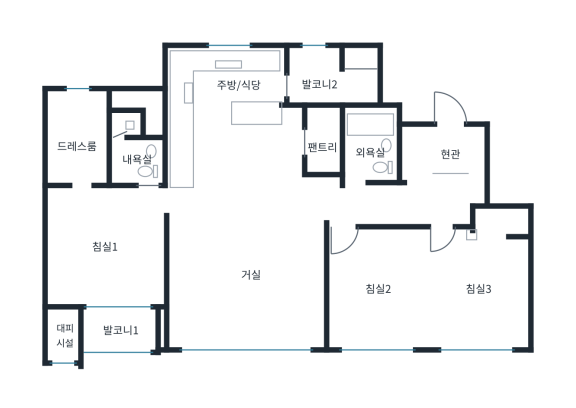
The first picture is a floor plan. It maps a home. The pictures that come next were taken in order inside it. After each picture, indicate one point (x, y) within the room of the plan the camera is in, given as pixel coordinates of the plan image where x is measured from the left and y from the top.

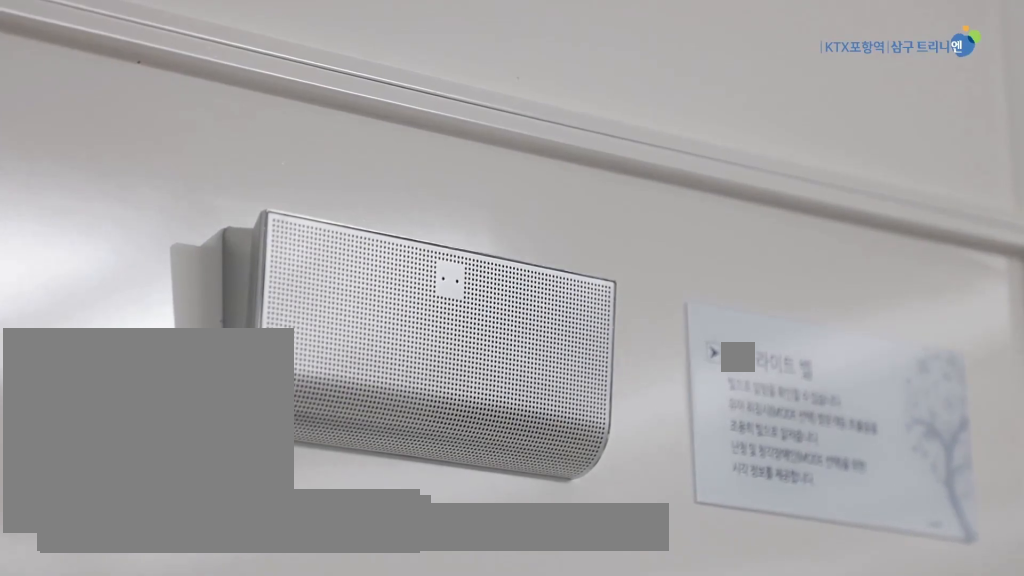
(247, 284)
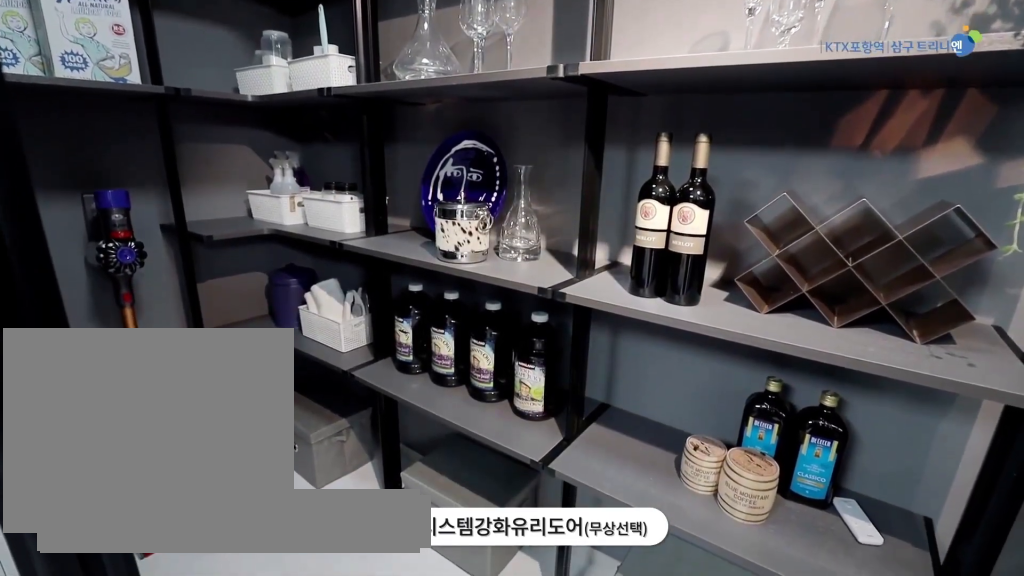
(323, 145)
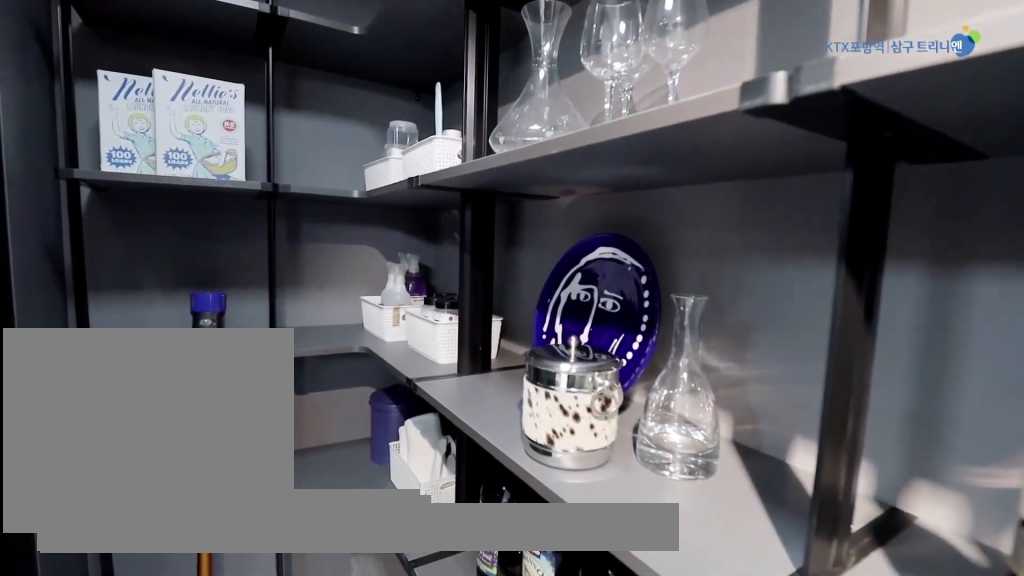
(323, 145)
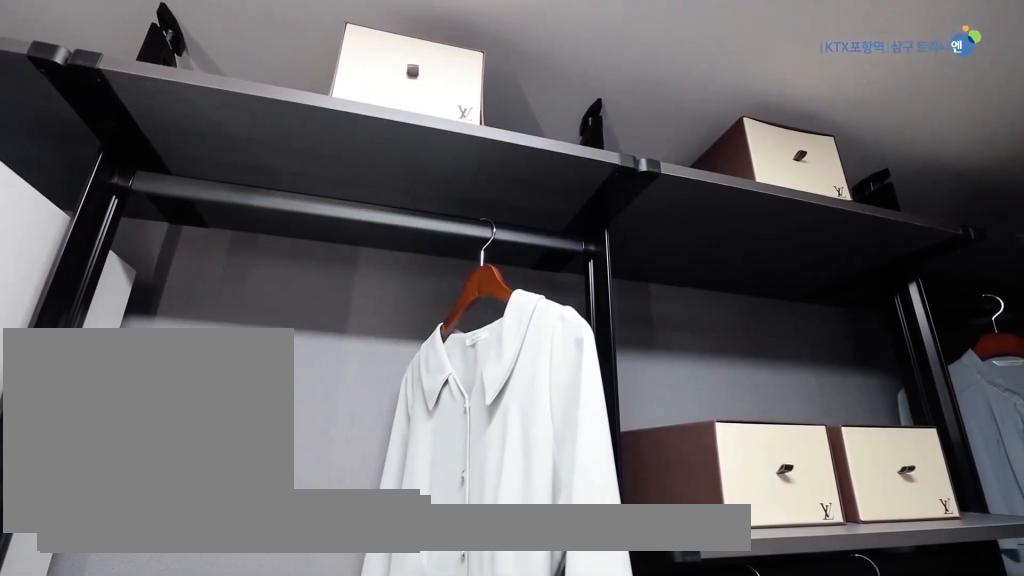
(75, 139)
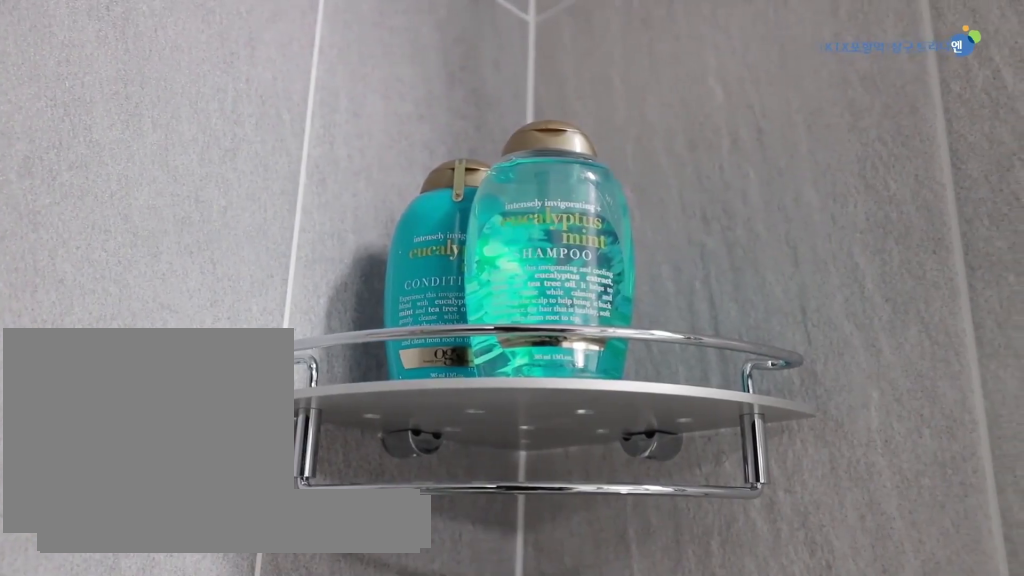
(132, 148)
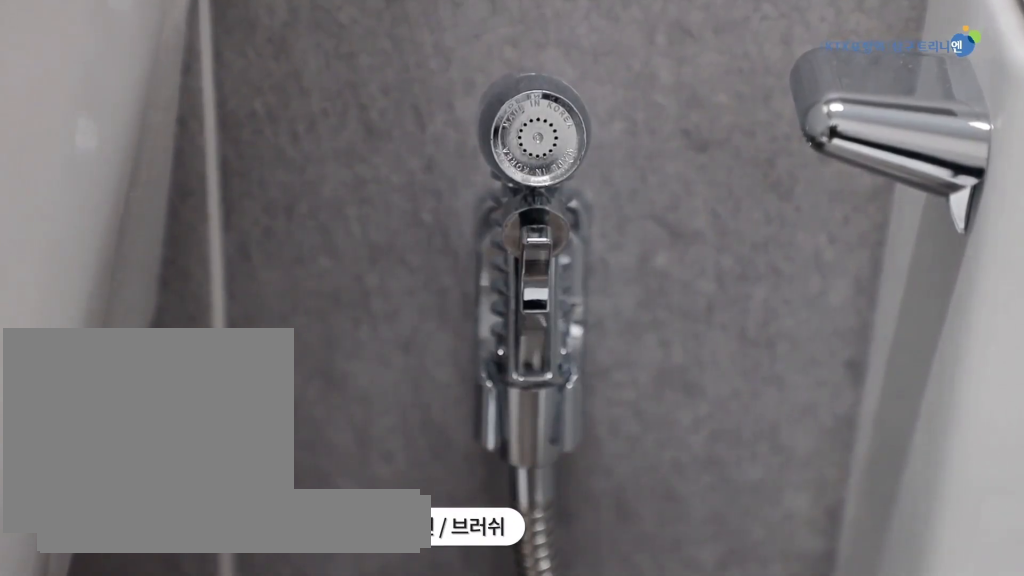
(133, 149)
